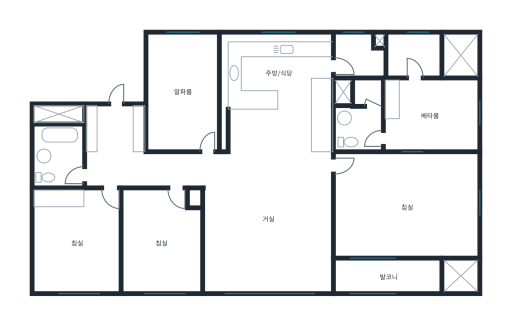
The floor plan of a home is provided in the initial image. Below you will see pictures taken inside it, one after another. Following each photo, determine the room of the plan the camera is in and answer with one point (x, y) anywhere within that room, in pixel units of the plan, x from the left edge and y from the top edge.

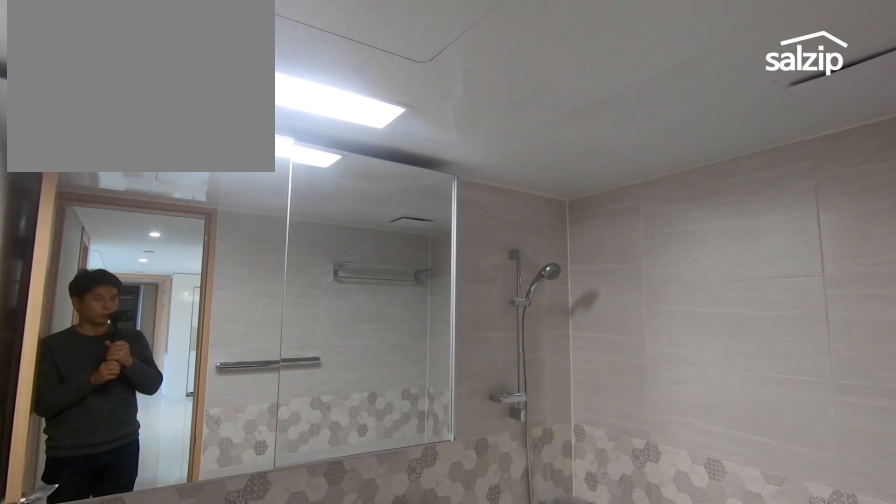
(59, 158)
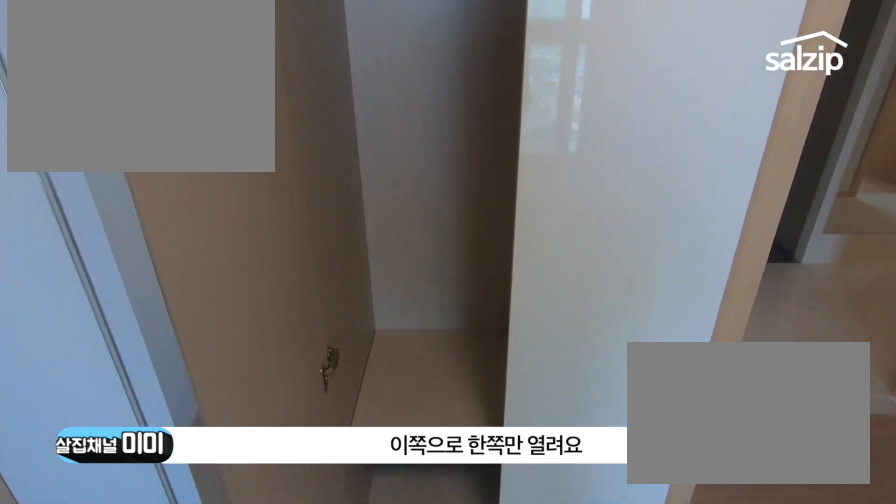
(77, 241)
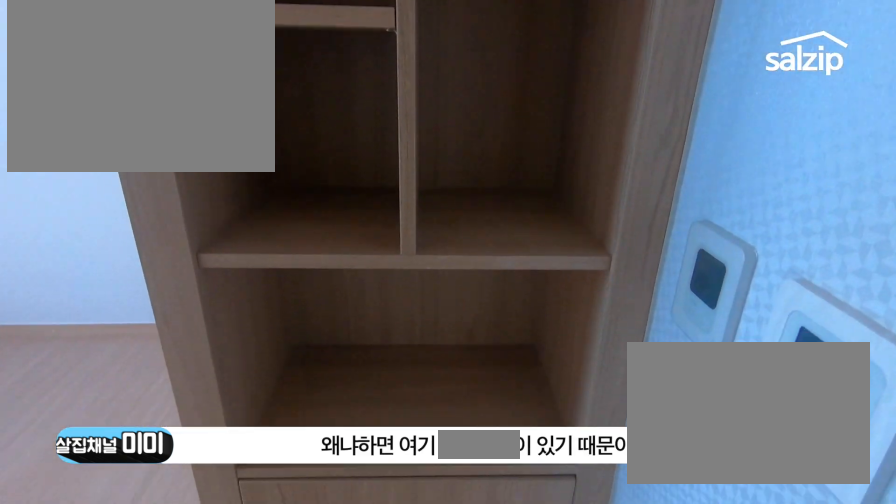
(77, 241)
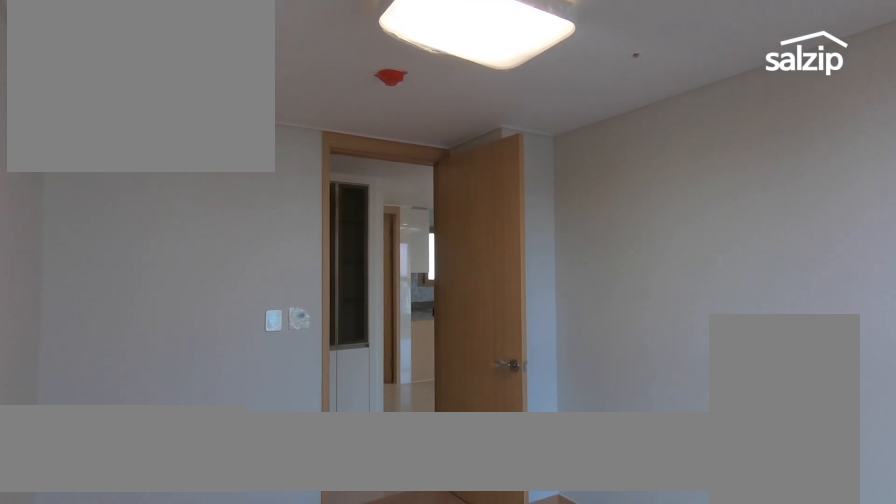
(161, 240)
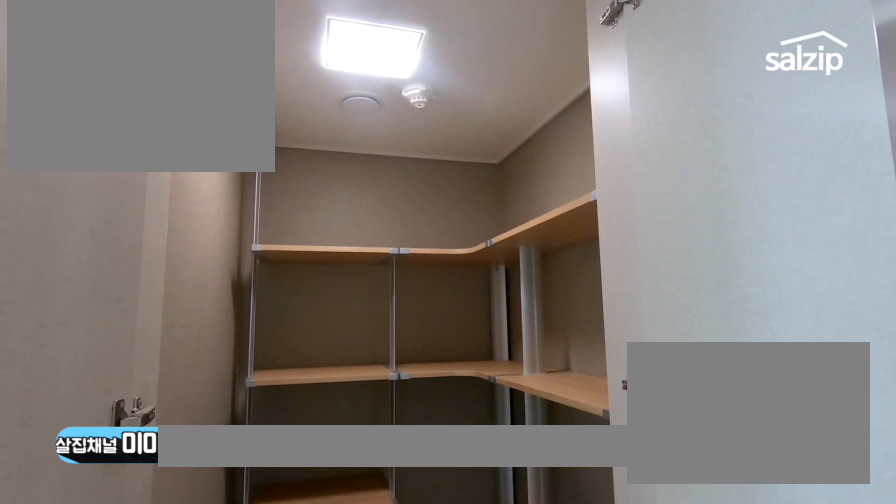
(183, 93)
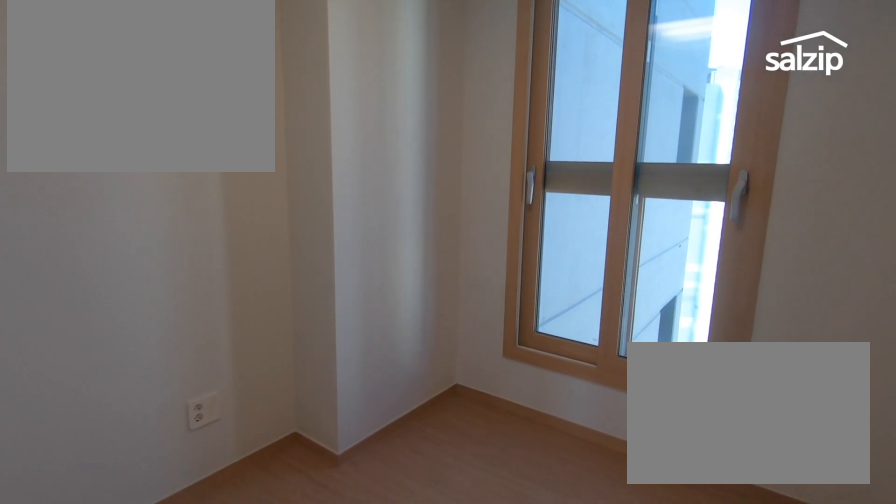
(183, 93)
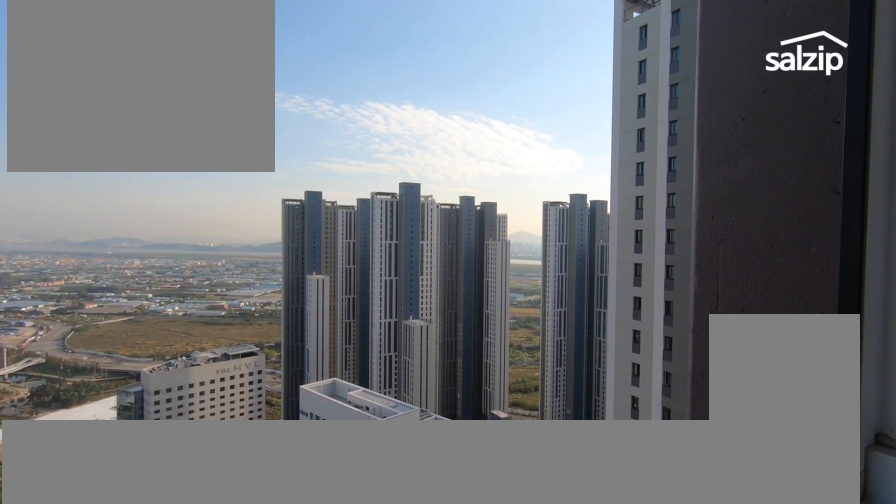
(270, 228)
